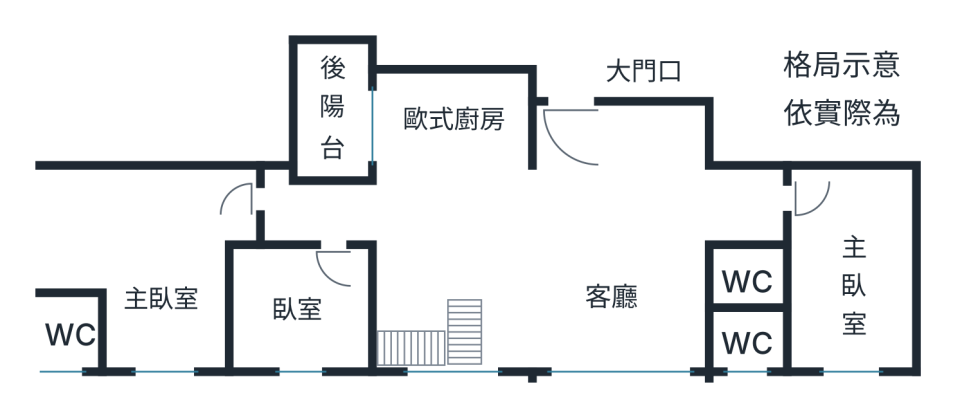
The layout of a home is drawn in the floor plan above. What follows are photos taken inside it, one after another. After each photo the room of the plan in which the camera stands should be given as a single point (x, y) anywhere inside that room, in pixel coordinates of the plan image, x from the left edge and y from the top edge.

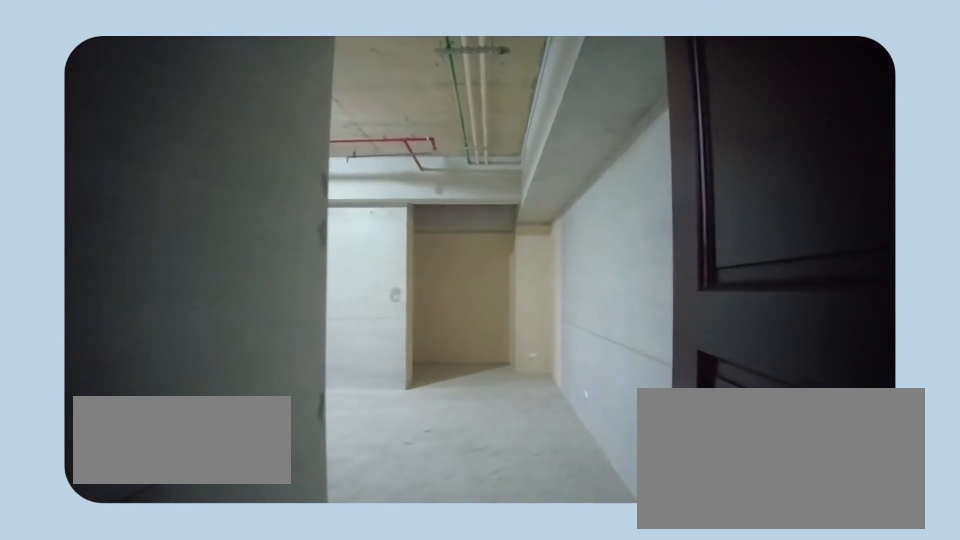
(151, 274)
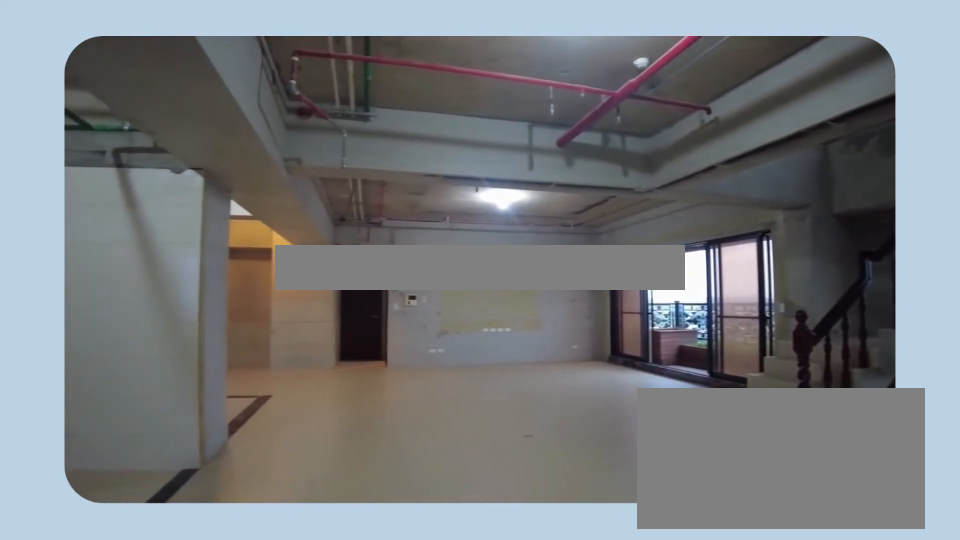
(534, 225)
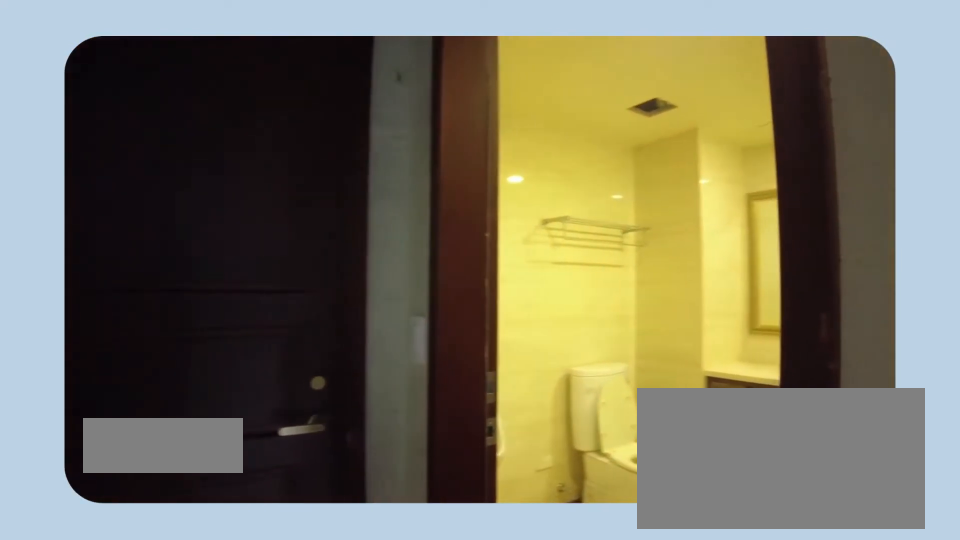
(742, 281)
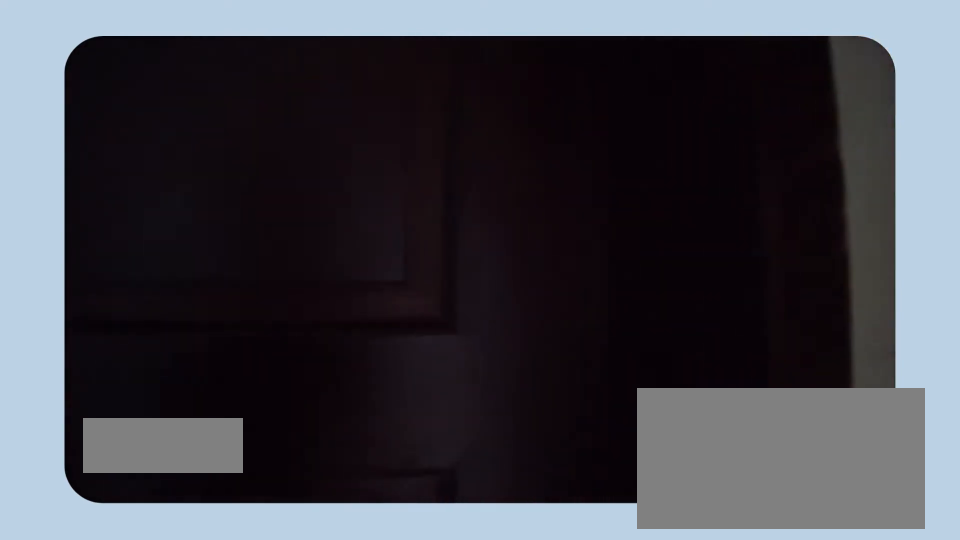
(742, 281)
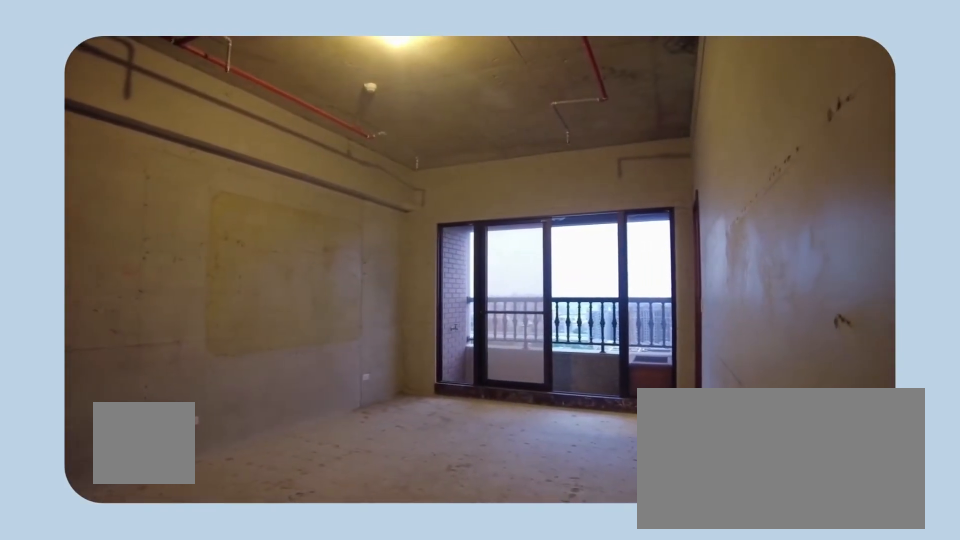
(832, 253)
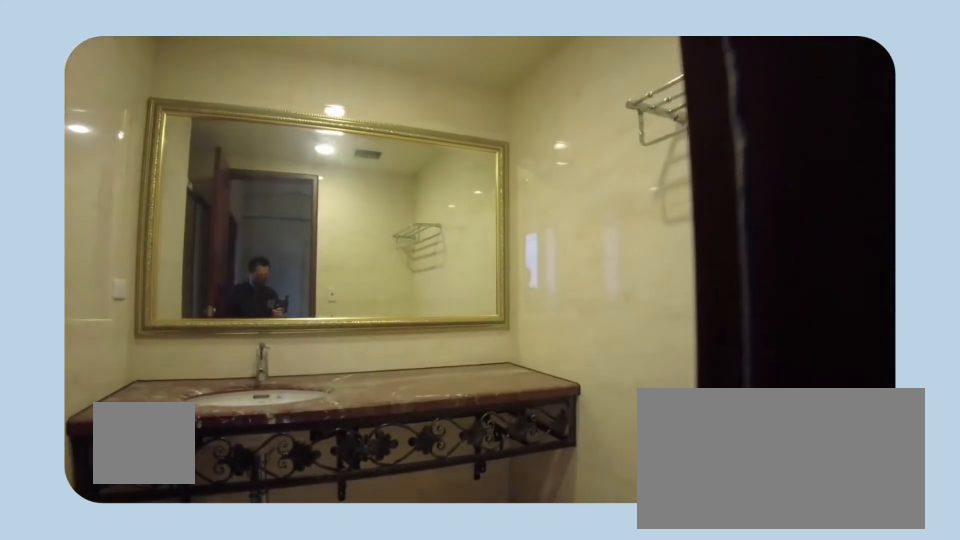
(746, 334)
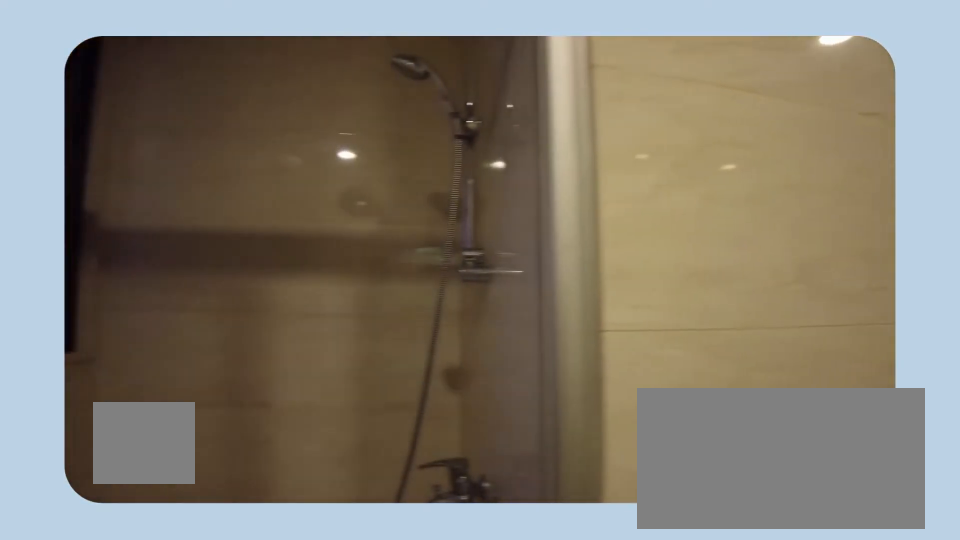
(746, 334)
